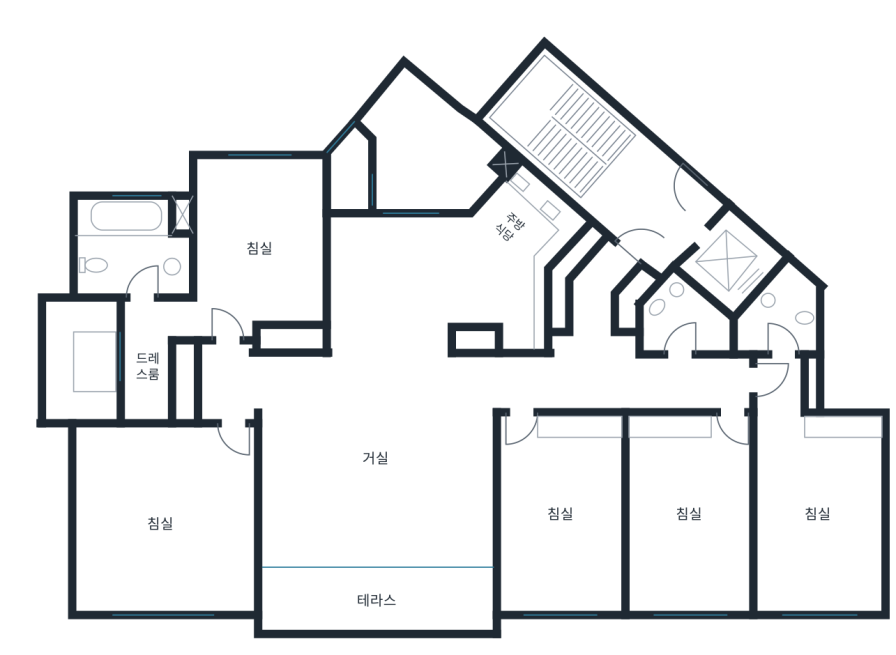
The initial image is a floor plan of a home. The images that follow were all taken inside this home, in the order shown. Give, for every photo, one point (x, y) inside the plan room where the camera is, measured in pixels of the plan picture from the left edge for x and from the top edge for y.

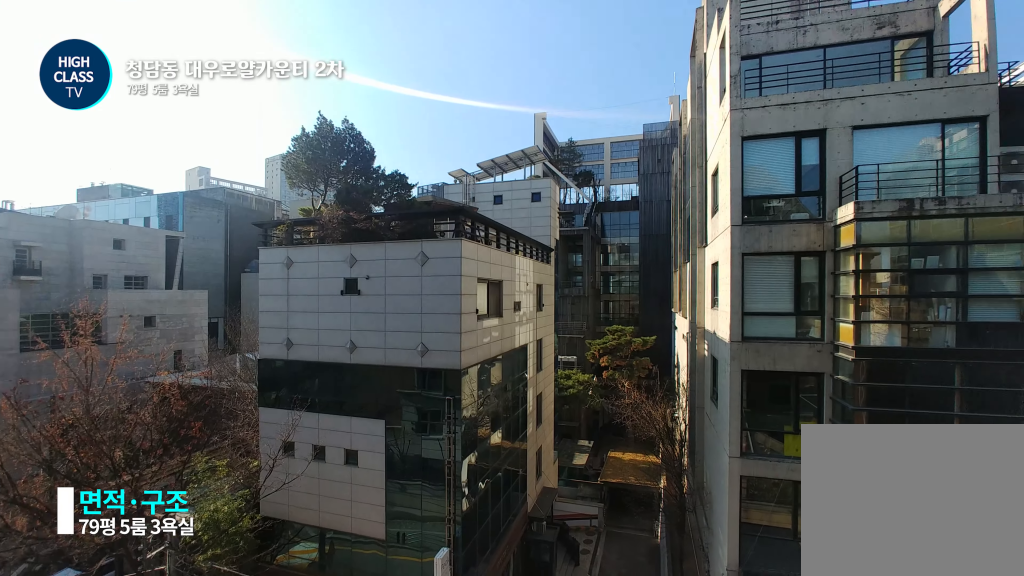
(376, 470)
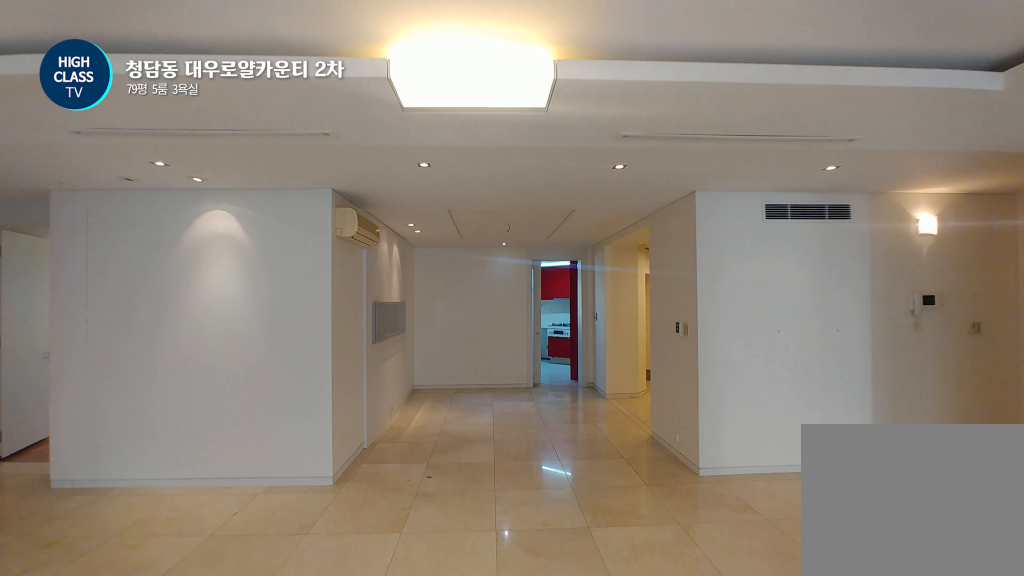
(376, 470)
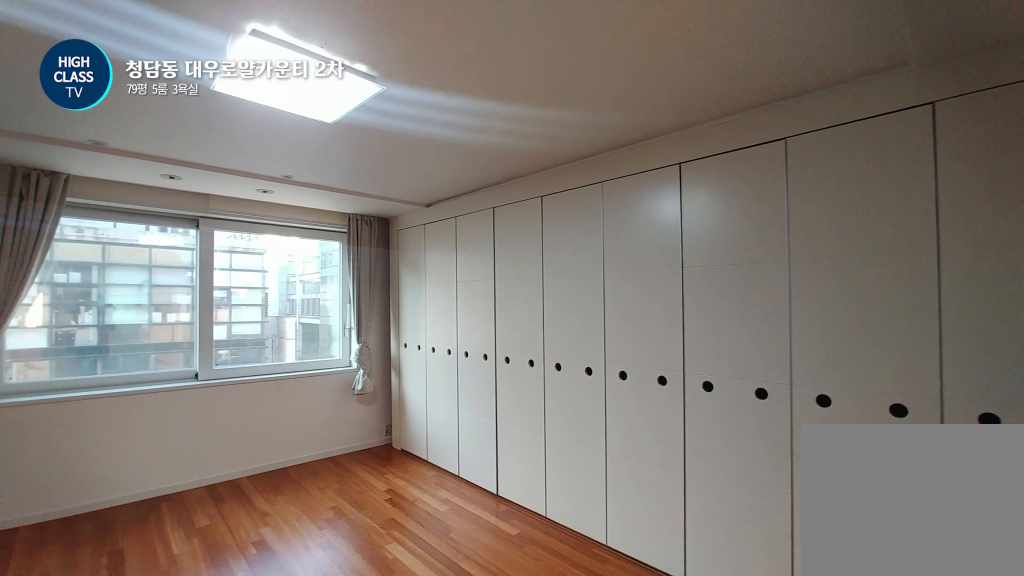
(165, 522)
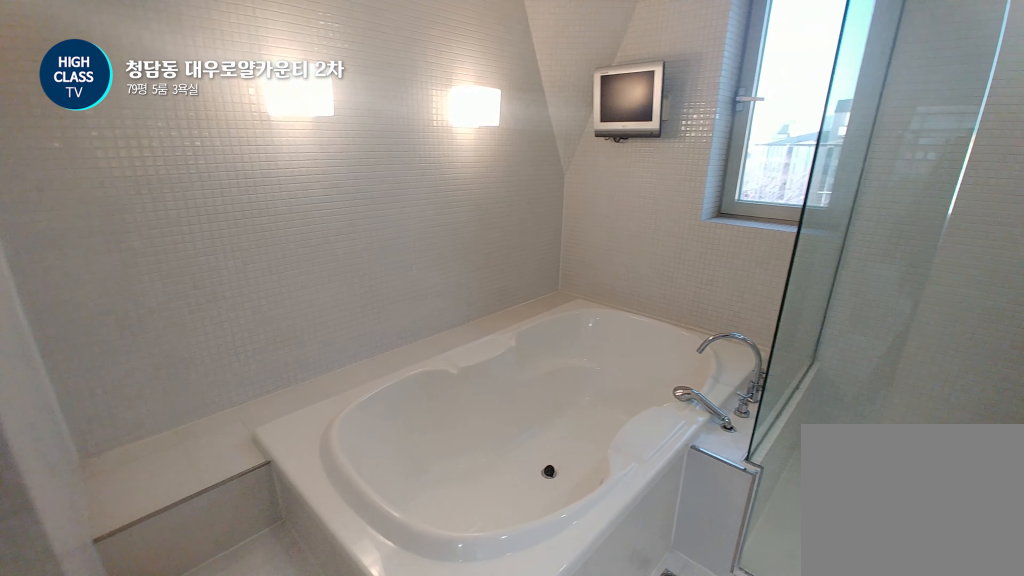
(134, 248)
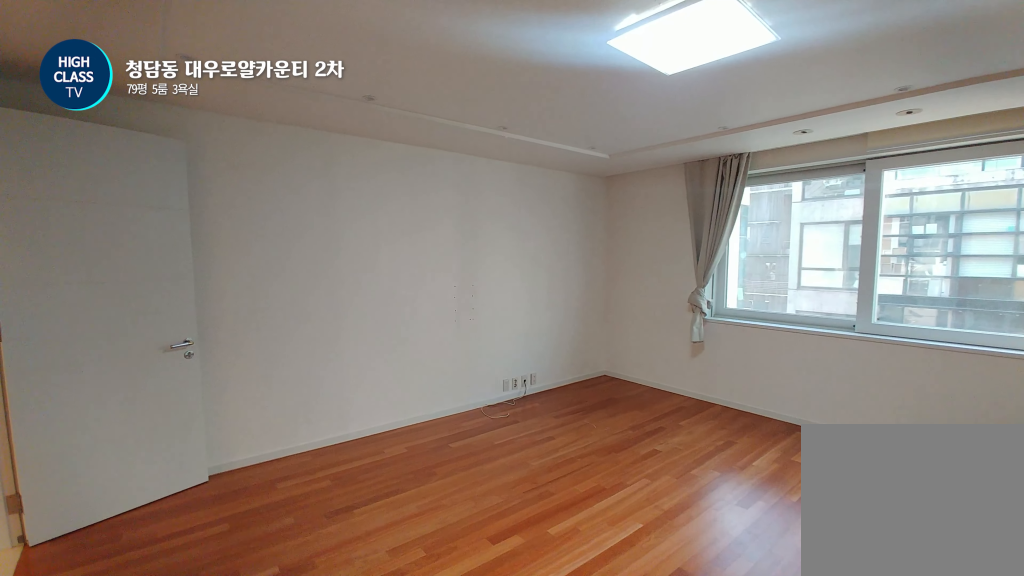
(162, 523)
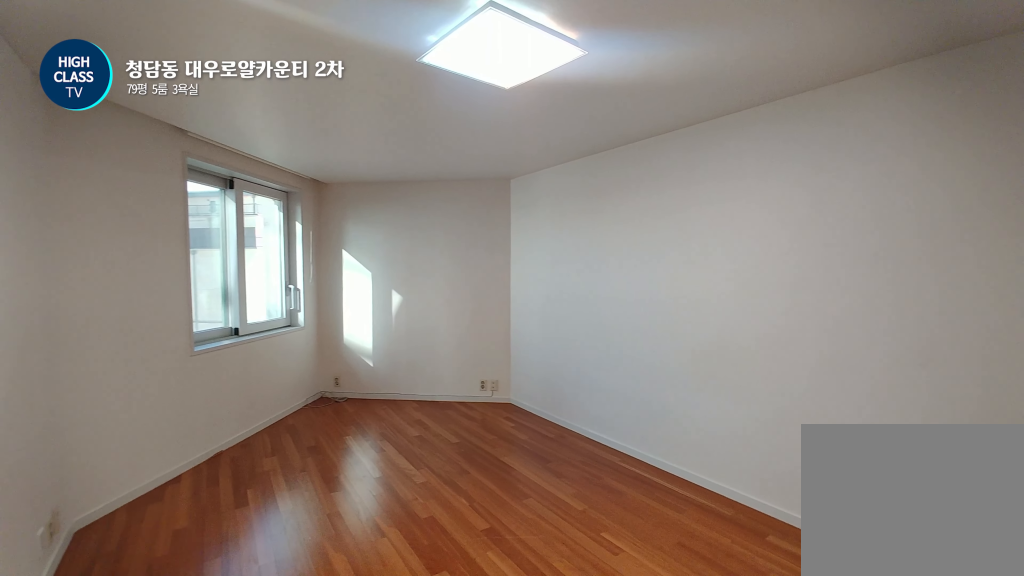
(259, 253)
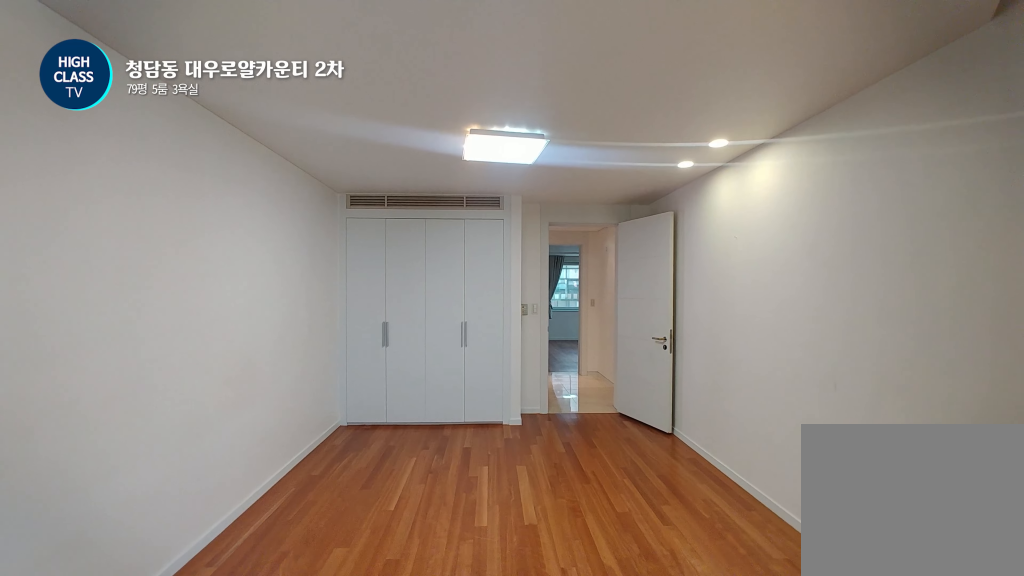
(259, 253)
